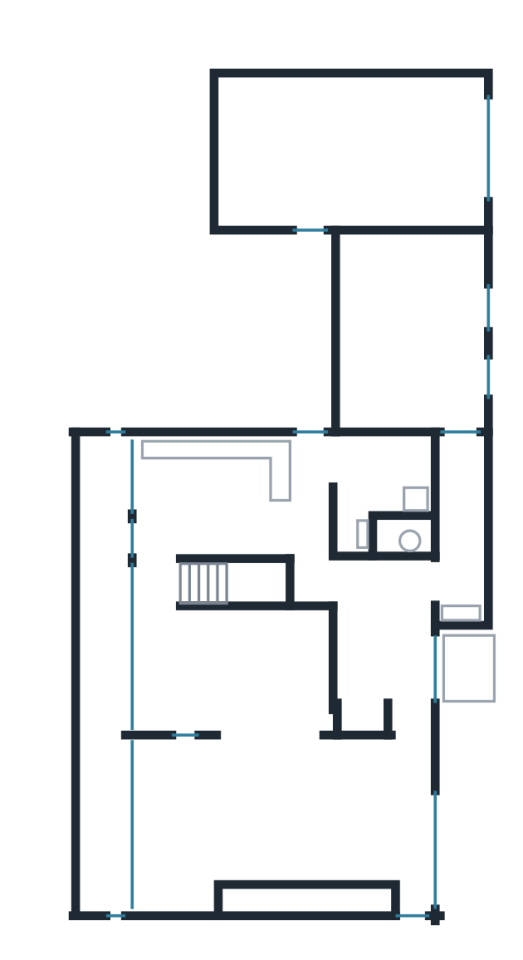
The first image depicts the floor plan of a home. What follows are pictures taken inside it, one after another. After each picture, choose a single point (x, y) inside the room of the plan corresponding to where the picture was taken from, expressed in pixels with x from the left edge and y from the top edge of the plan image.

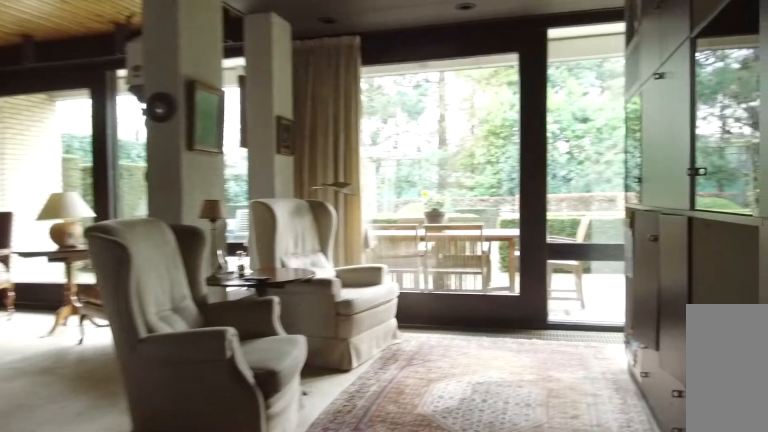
(263, 762)
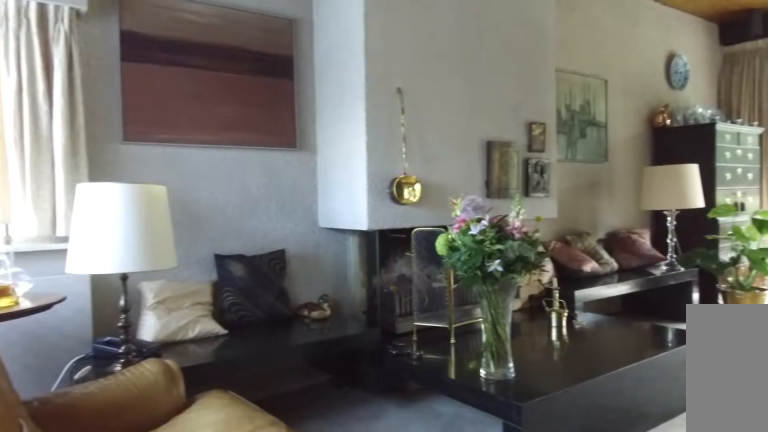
(262, 763)
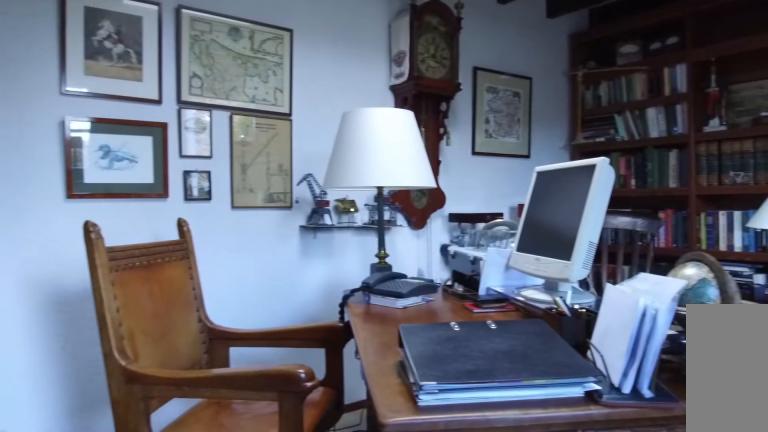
(410, 331)
